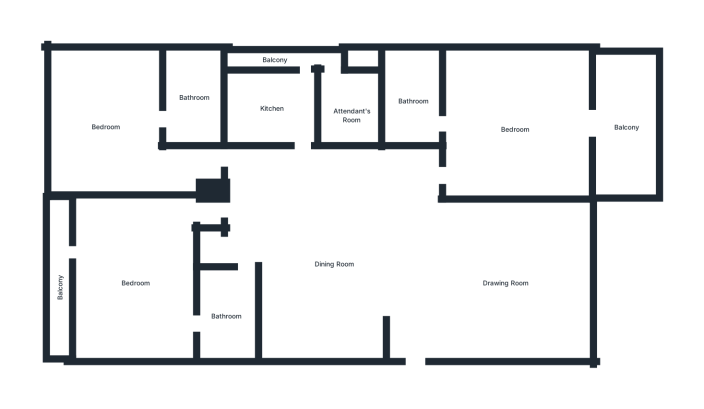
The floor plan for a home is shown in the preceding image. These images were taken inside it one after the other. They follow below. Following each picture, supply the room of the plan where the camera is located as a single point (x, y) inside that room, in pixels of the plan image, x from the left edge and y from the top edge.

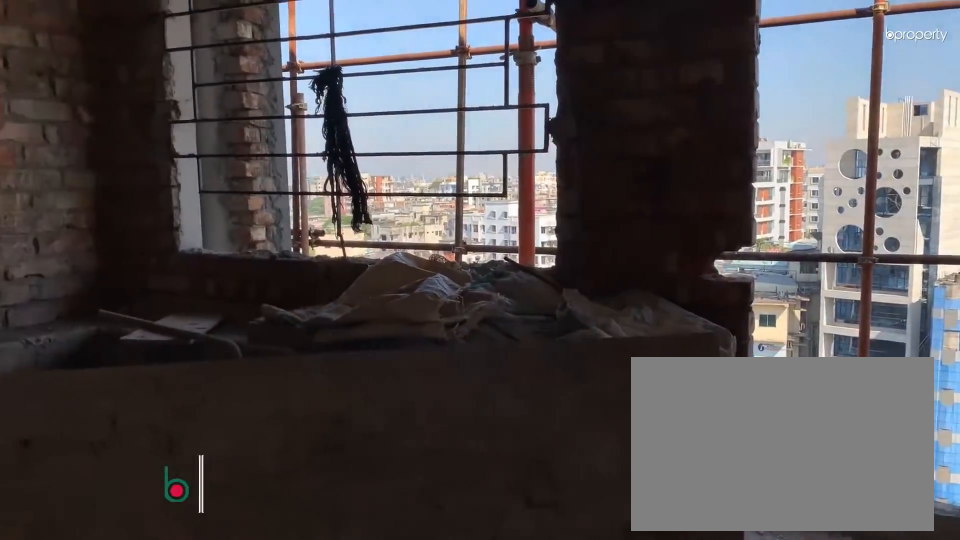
(278, 108)
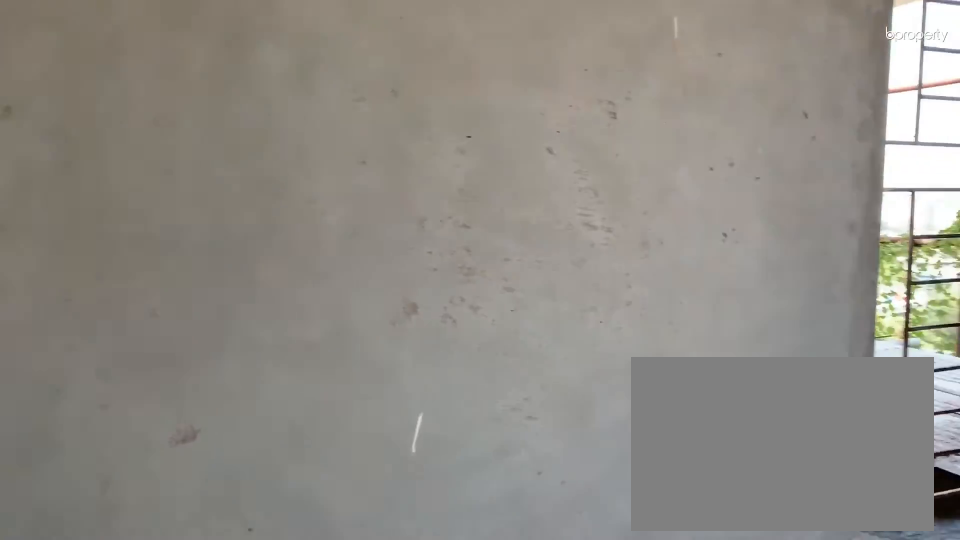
(105, 128)
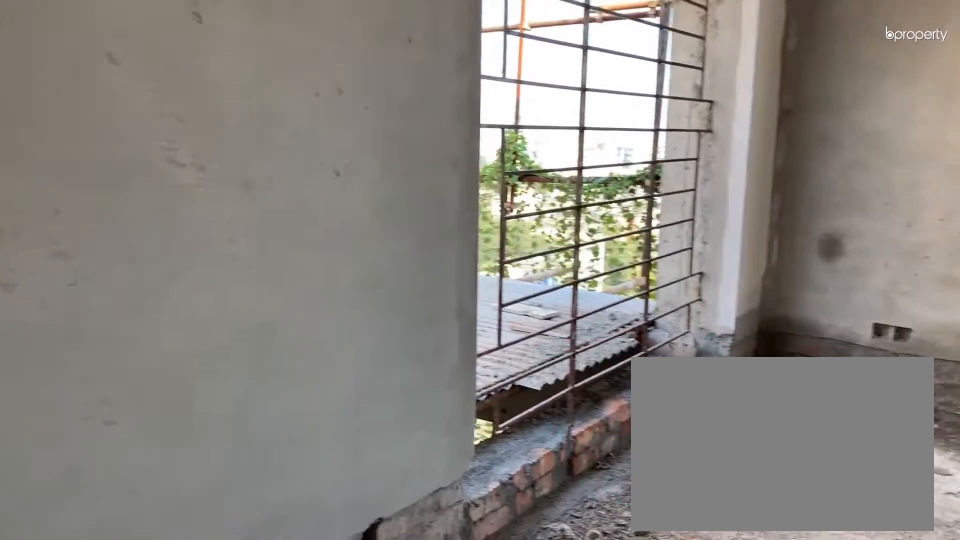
(105, 128)
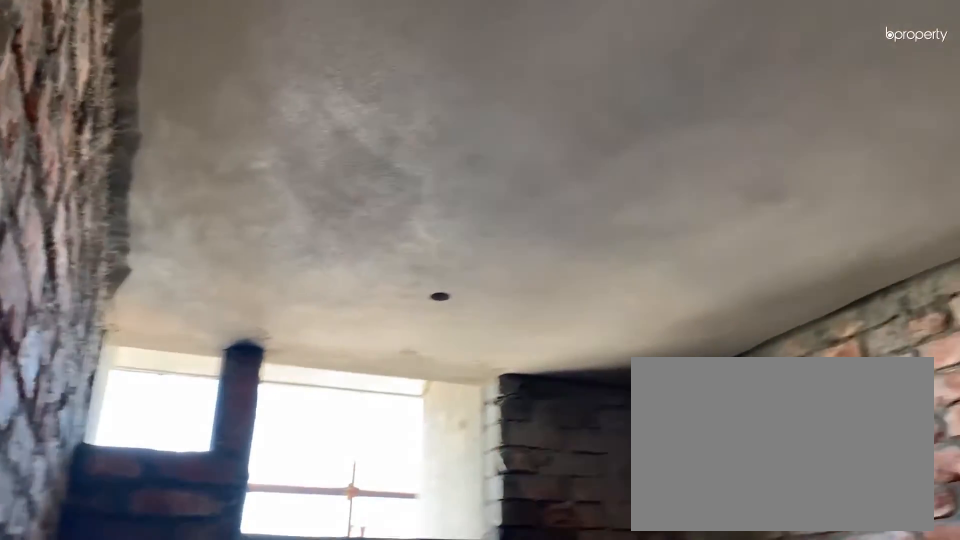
(194, 103)
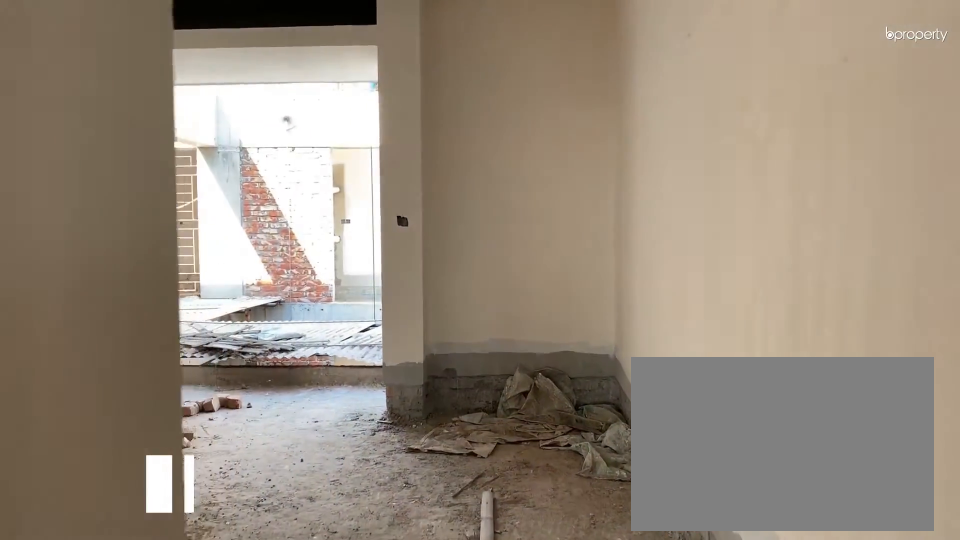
(240, 213)
